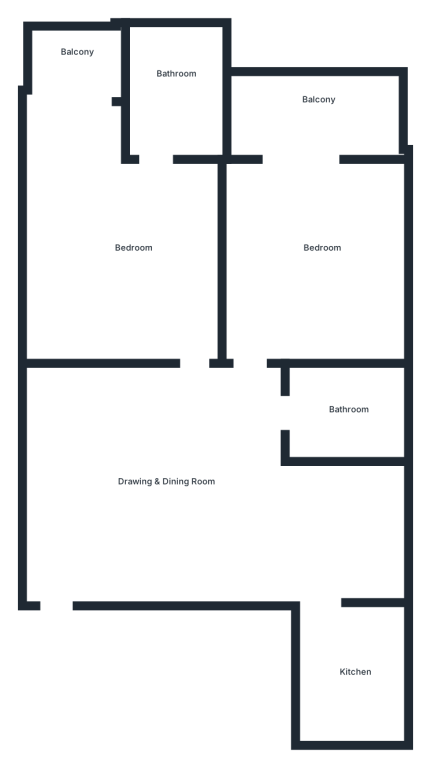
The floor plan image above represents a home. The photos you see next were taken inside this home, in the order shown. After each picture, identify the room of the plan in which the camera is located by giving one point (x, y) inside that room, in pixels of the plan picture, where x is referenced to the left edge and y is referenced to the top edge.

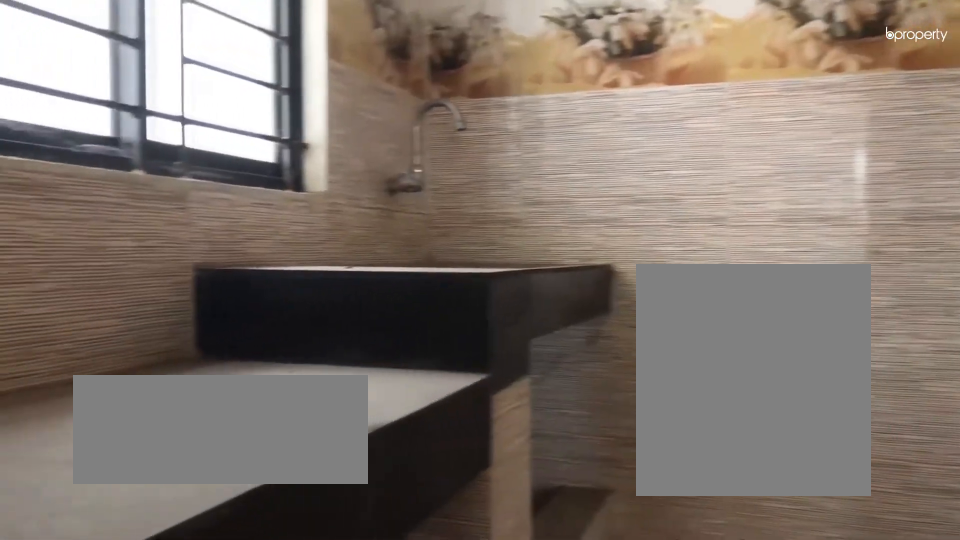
(353, 680)
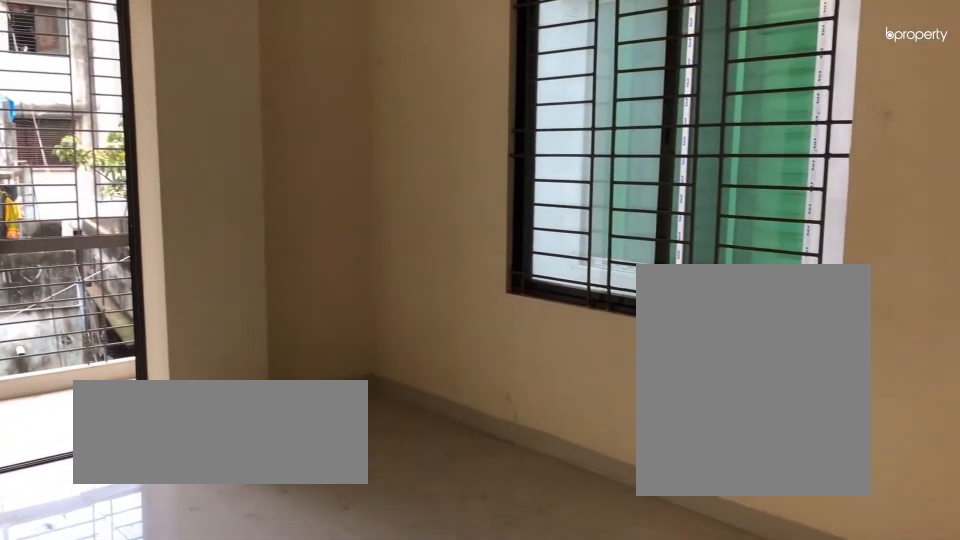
(322, 255)
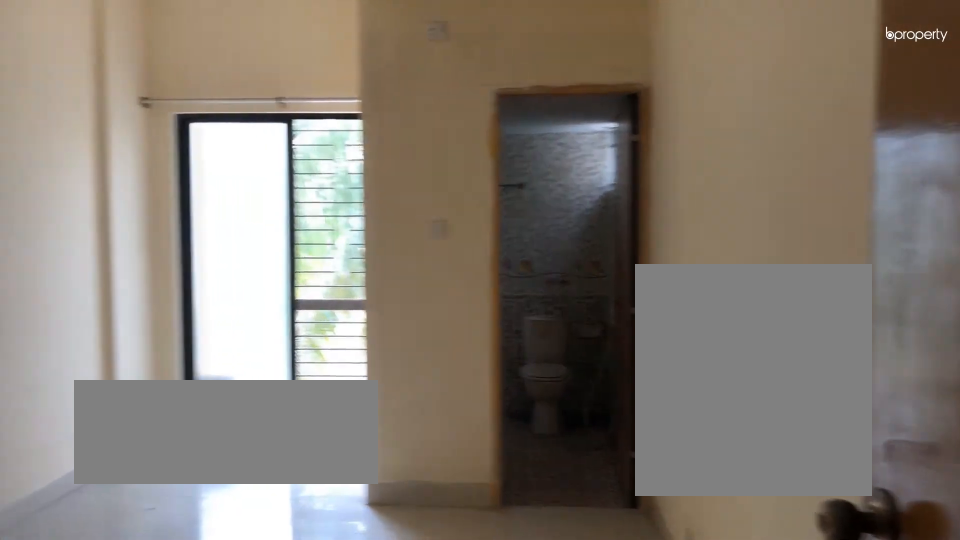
(140, 257)
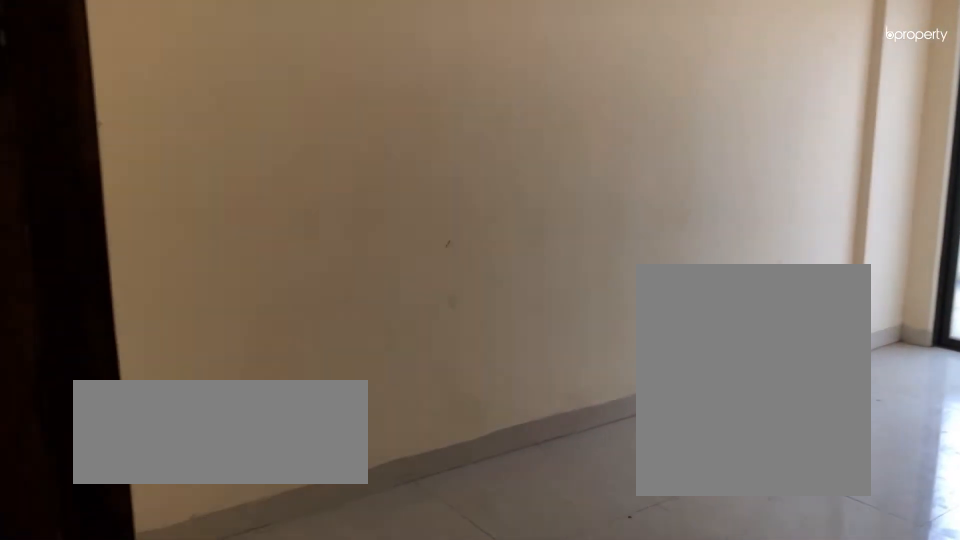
(140, 257)
